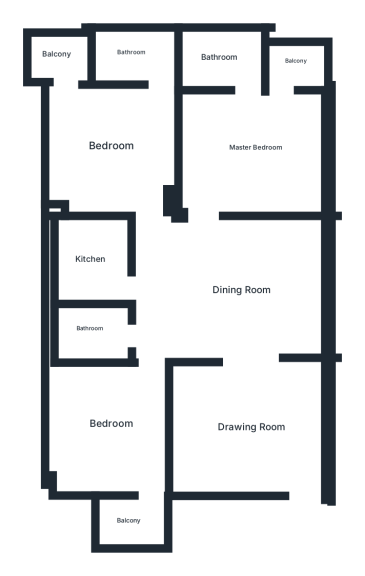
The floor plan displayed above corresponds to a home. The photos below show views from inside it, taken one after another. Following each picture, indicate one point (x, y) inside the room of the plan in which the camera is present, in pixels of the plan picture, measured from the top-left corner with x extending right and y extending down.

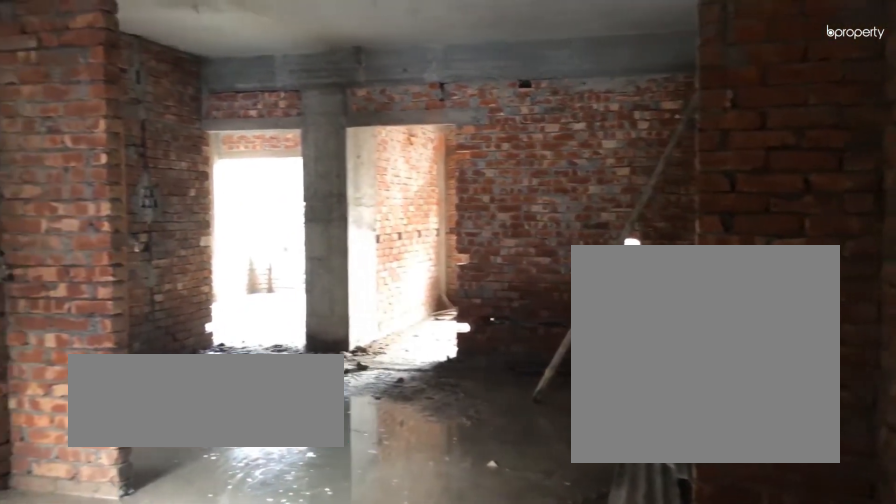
(253, 430)
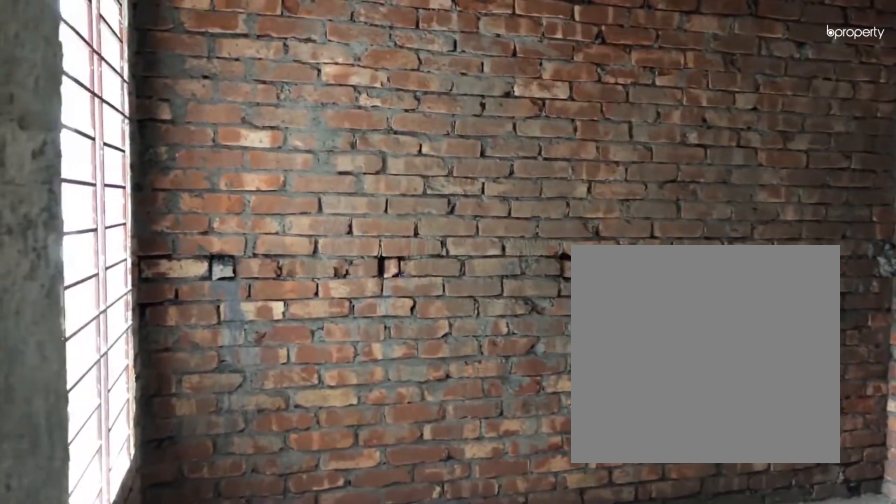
(253, 430)
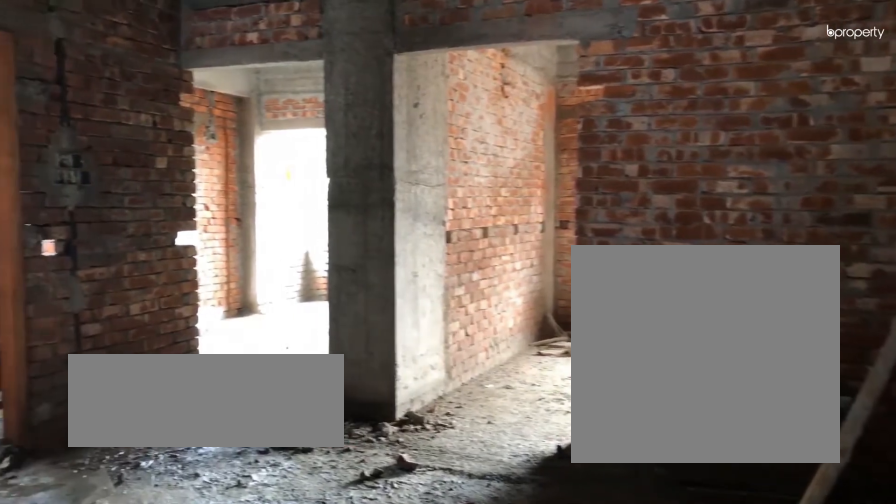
(242, 290)
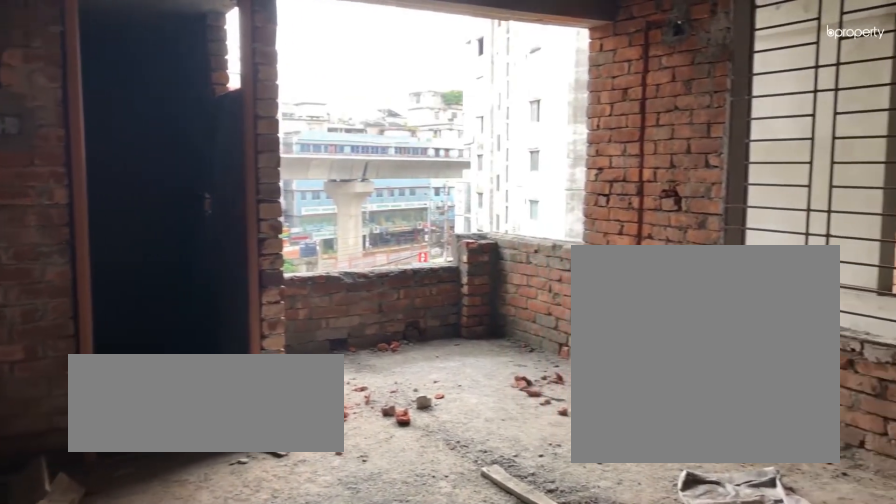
(256, 147)
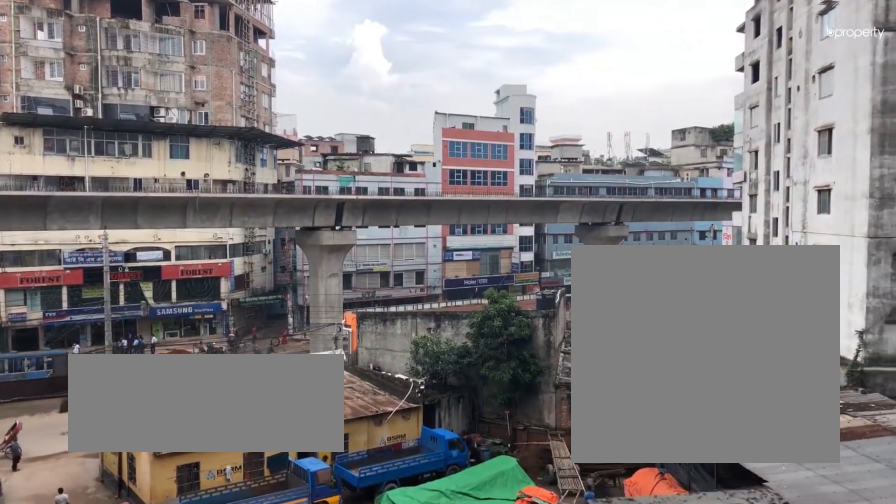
(294, 63)
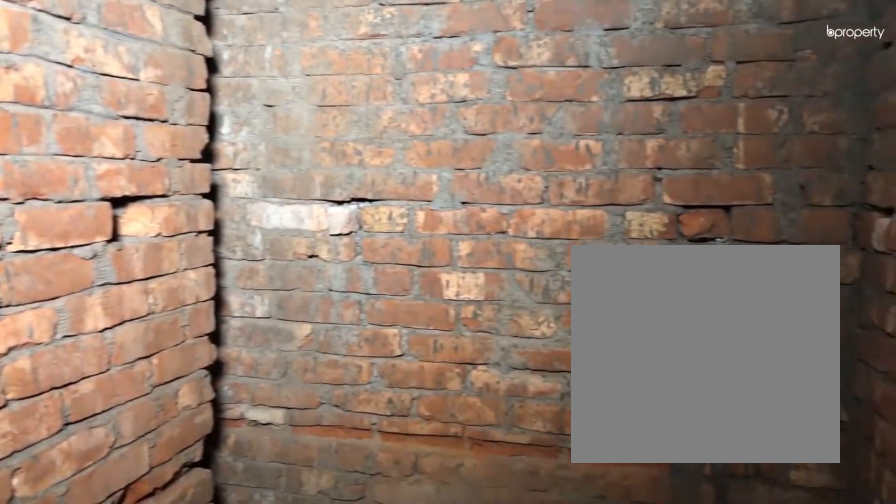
(222, 54)
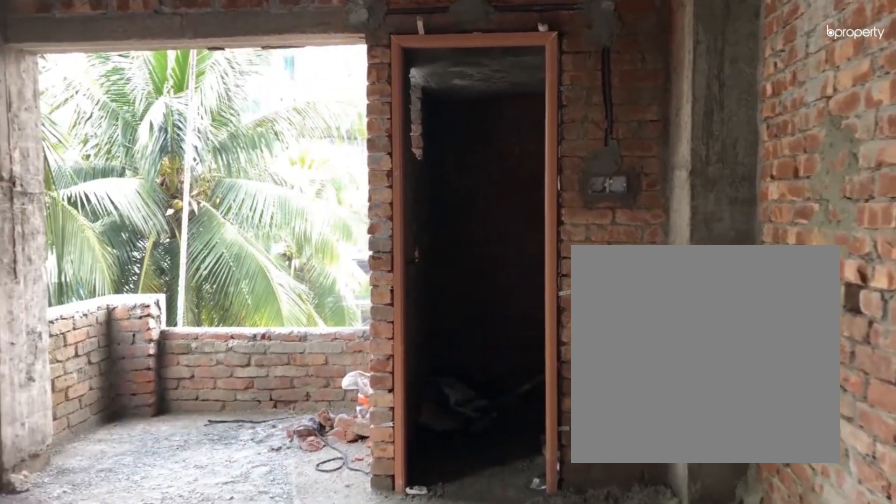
(122, 151)
